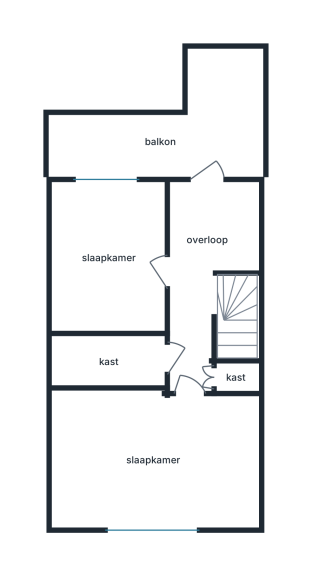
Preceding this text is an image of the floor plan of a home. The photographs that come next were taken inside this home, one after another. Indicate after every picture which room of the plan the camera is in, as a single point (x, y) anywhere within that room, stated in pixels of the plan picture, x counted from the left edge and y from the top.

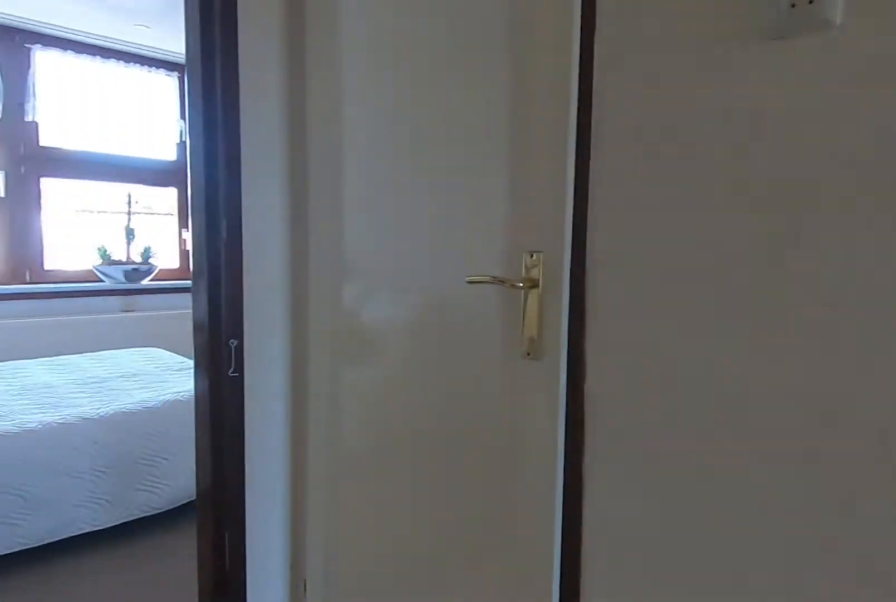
(191, 366)
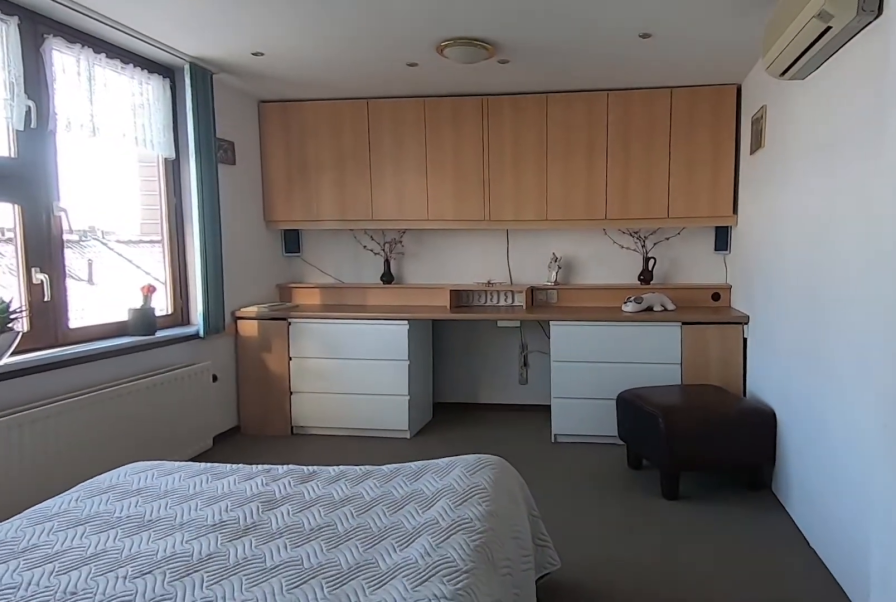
(149, 462)
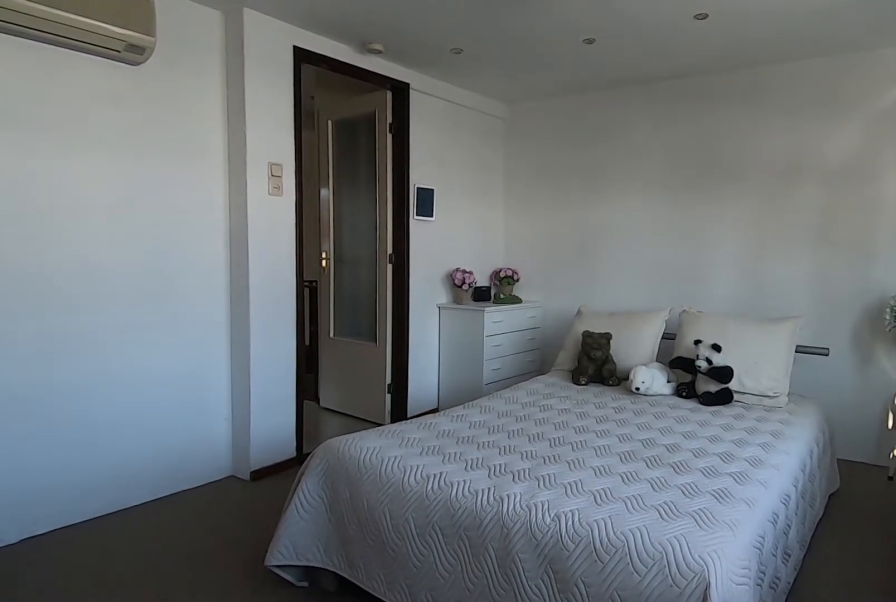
(149, 462)
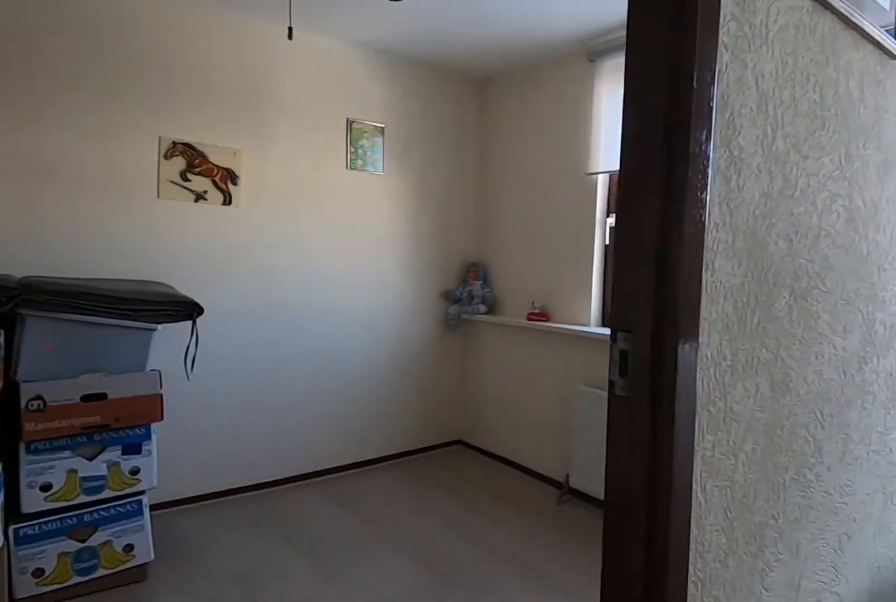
(191, 366)
